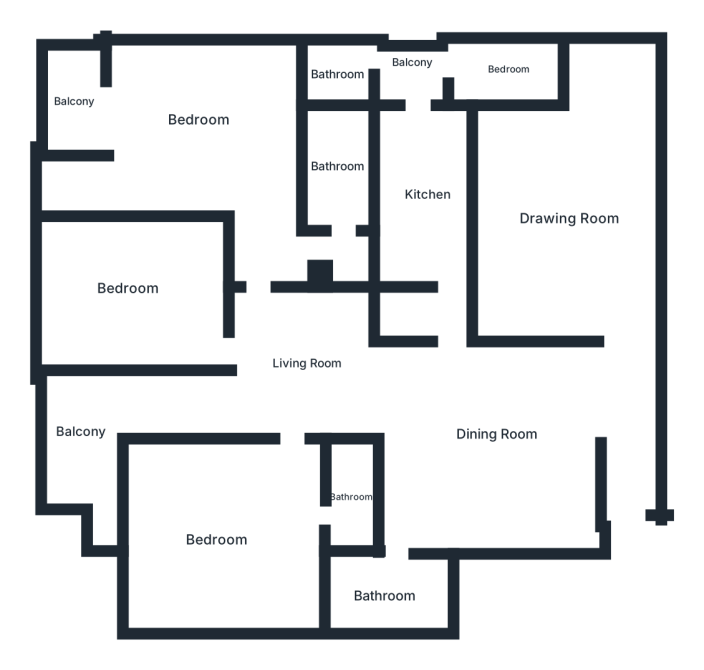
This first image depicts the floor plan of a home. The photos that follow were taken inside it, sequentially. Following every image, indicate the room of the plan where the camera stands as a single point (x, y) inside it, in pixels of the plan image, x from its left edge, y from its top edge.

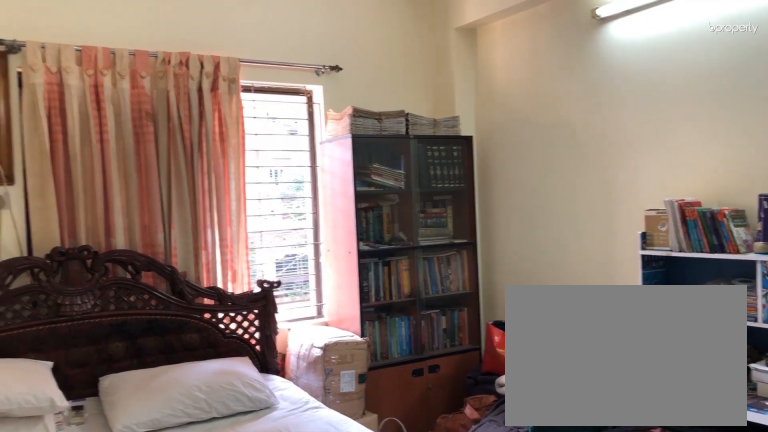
(130, 290)
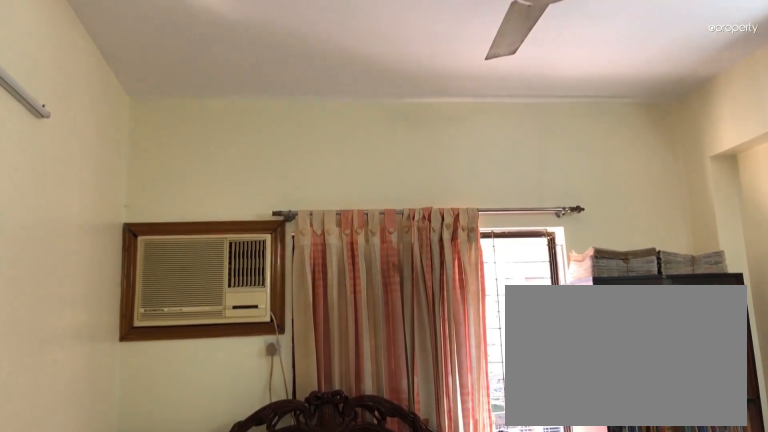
(130, 291)
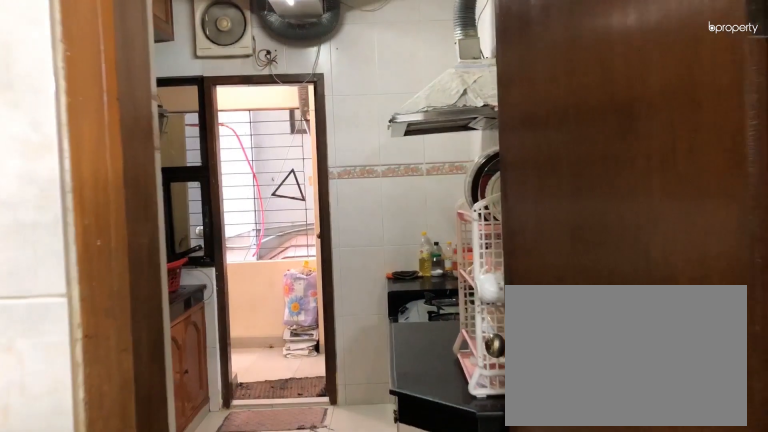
(426, 196)
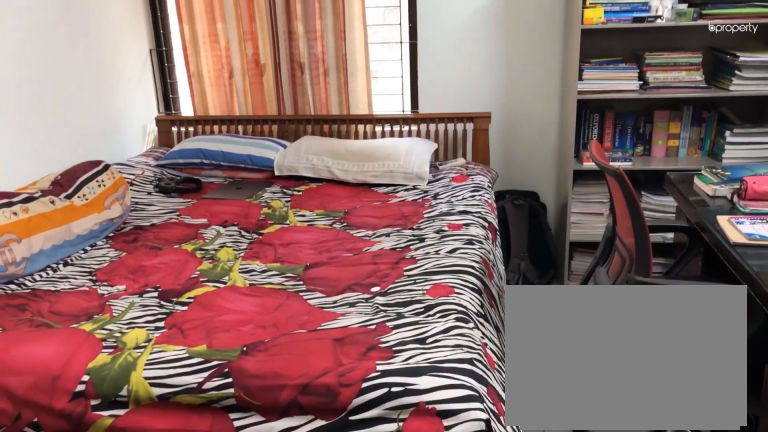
(215, 538)
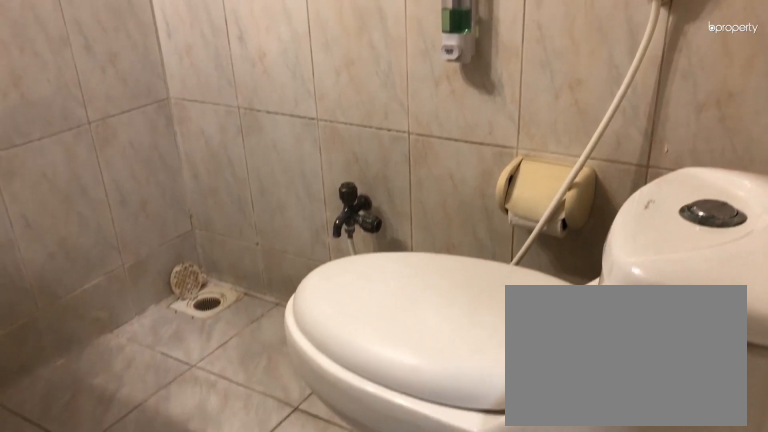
(350, 492)
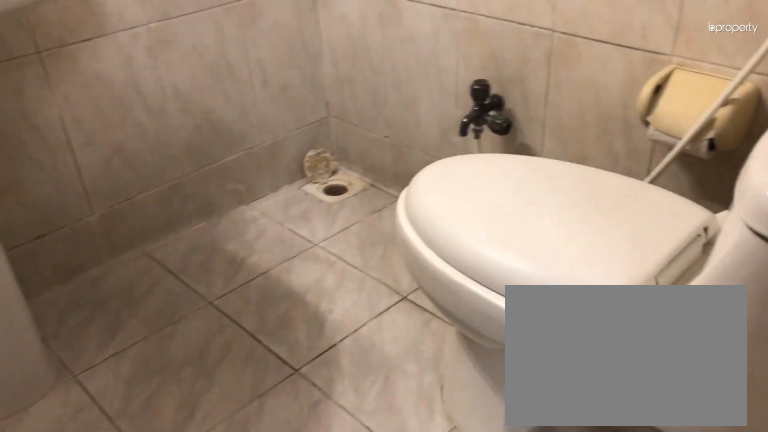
(350, 492)
